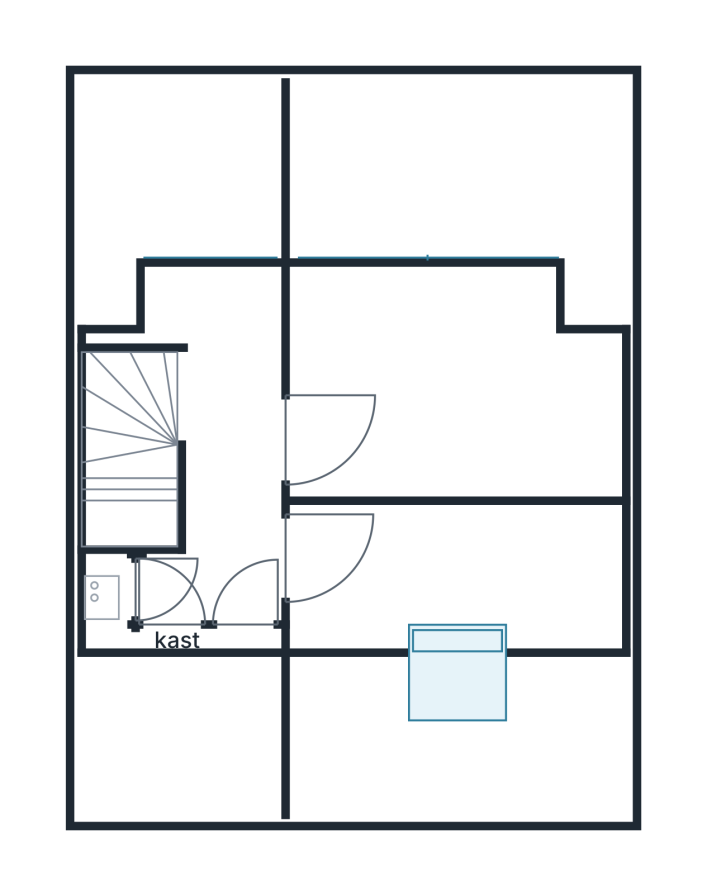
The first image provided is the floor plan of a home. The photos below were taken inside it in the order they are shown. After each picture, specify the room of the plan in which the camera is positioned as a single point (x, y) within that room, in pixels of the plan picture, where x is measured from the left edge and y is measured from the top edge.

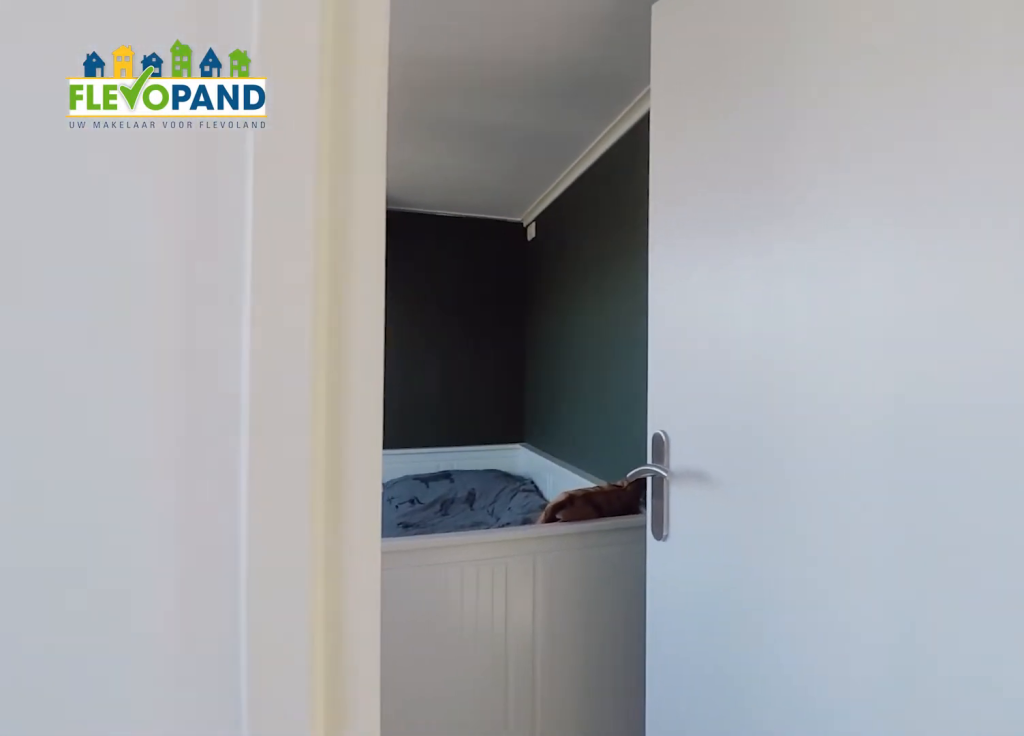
(216, 303)
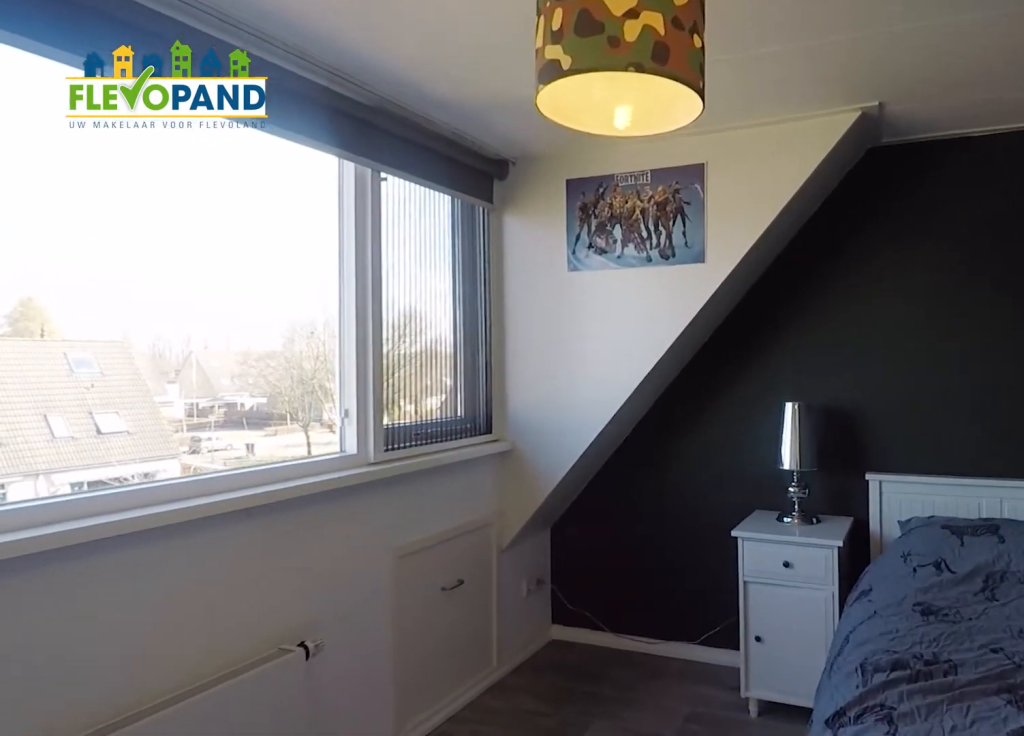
(354, 329)
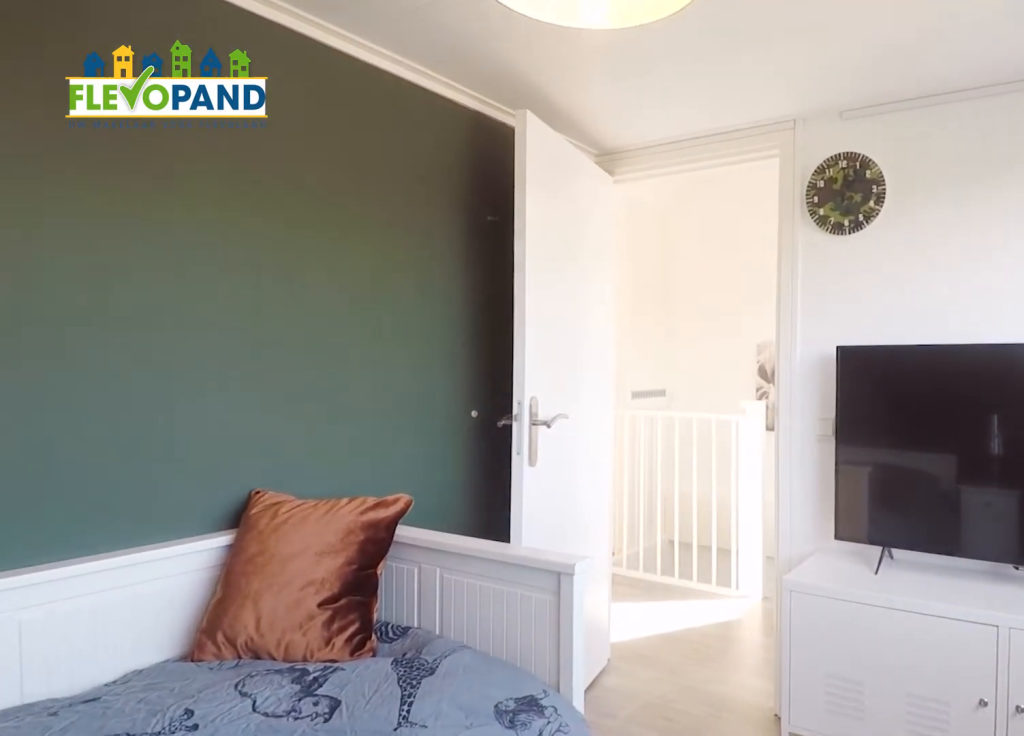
(354, 329)
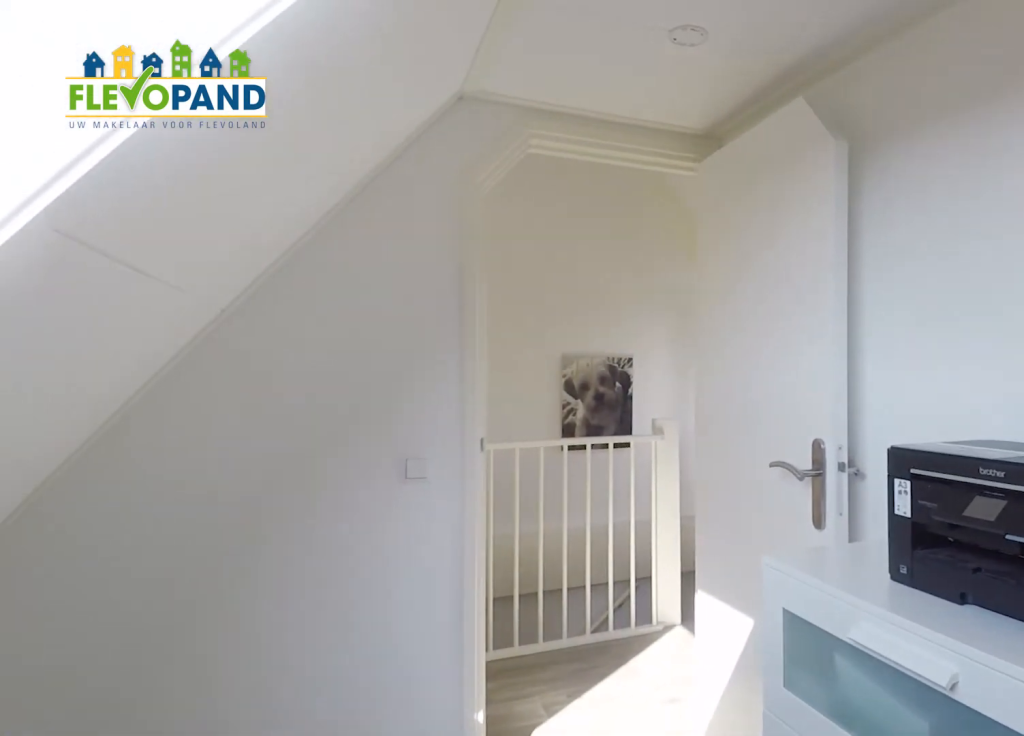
(458, 591)
